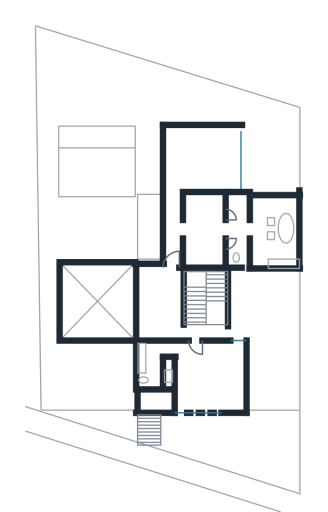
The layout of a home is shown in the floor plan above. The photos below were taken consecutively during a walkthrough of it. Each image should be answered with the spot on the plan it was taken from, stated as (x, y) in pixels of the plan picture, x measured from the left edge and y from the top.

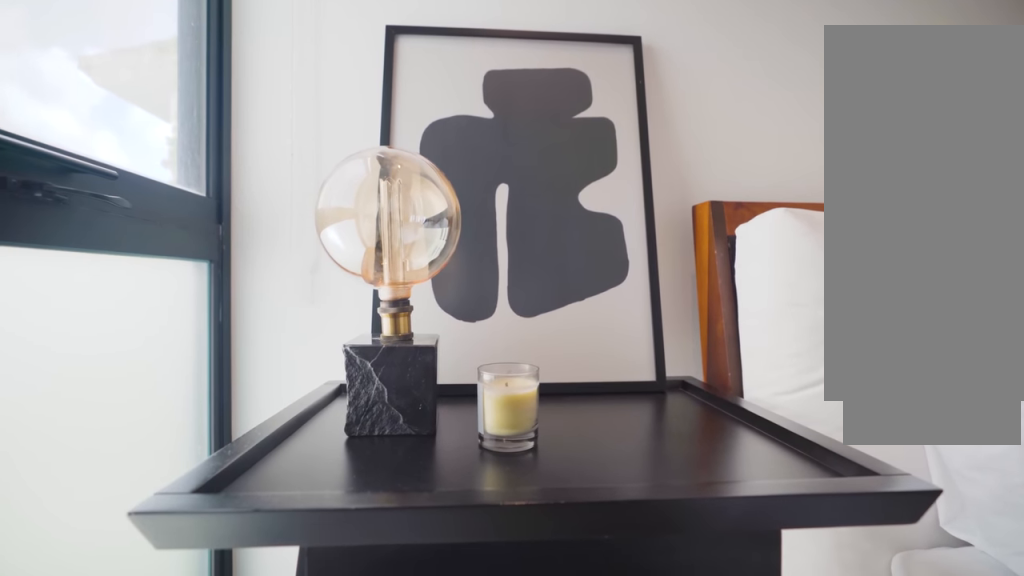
(224, 350)
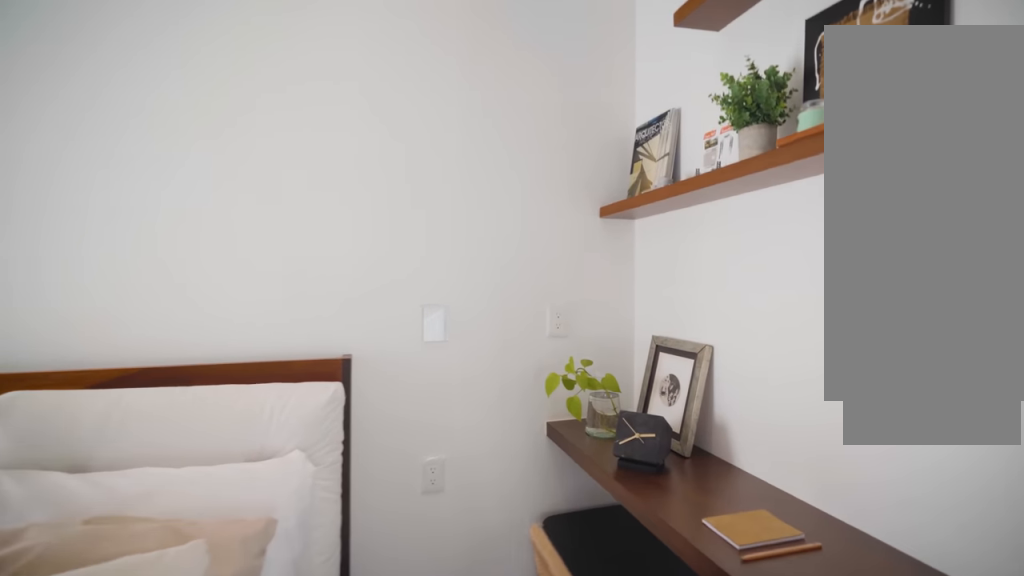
(202, 388)
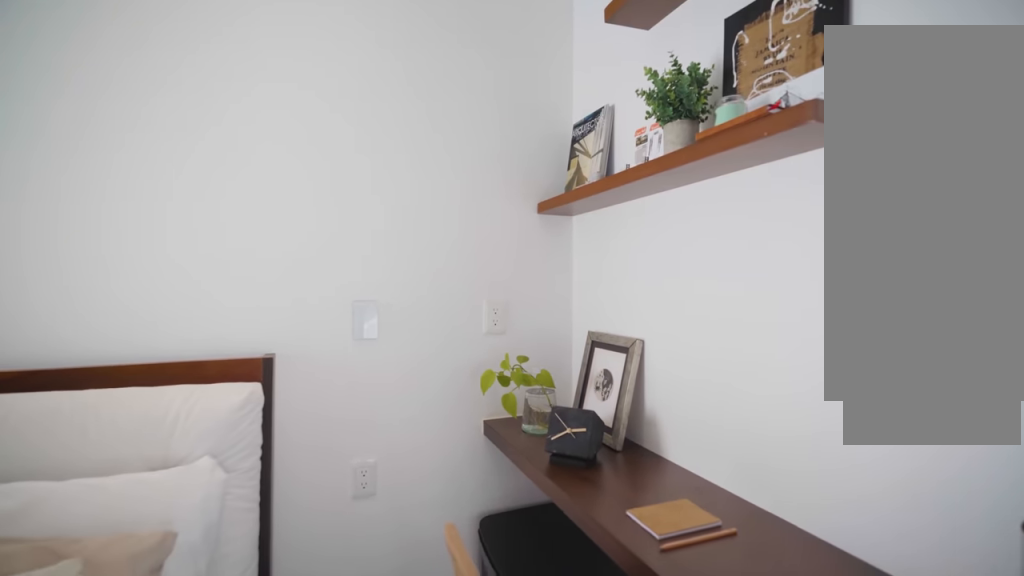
(212, 394)
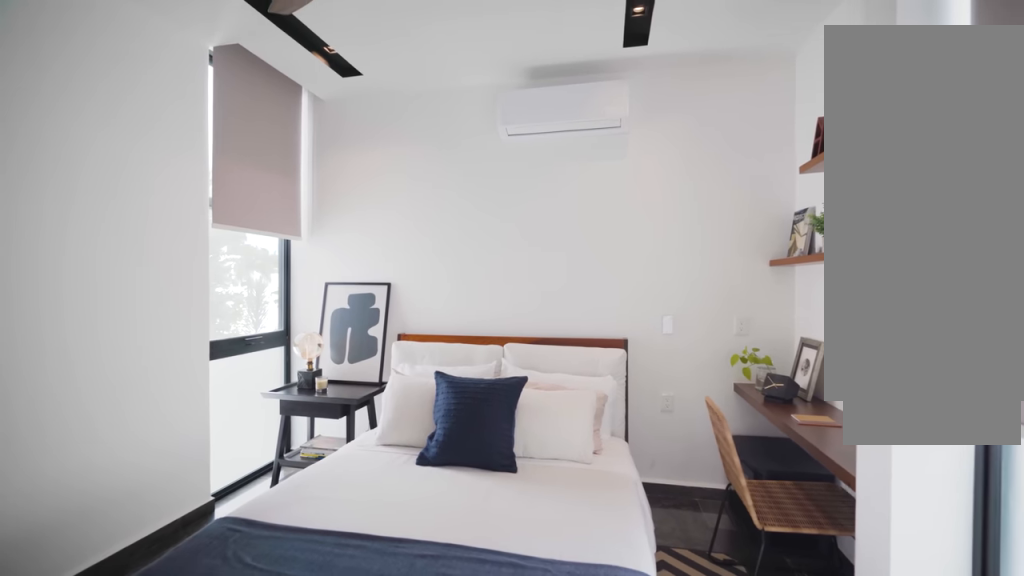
(194, 394)
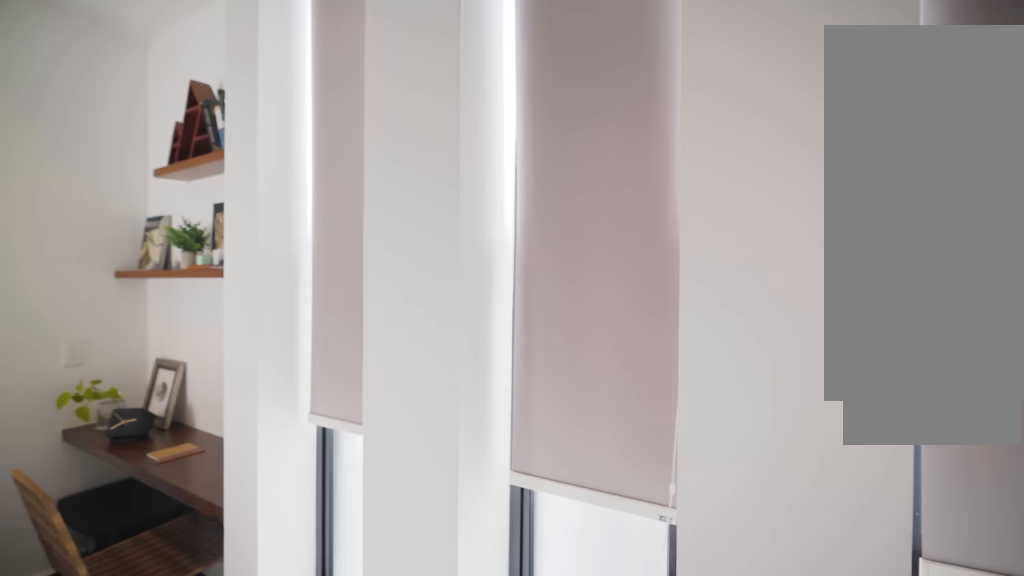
(192, 397)
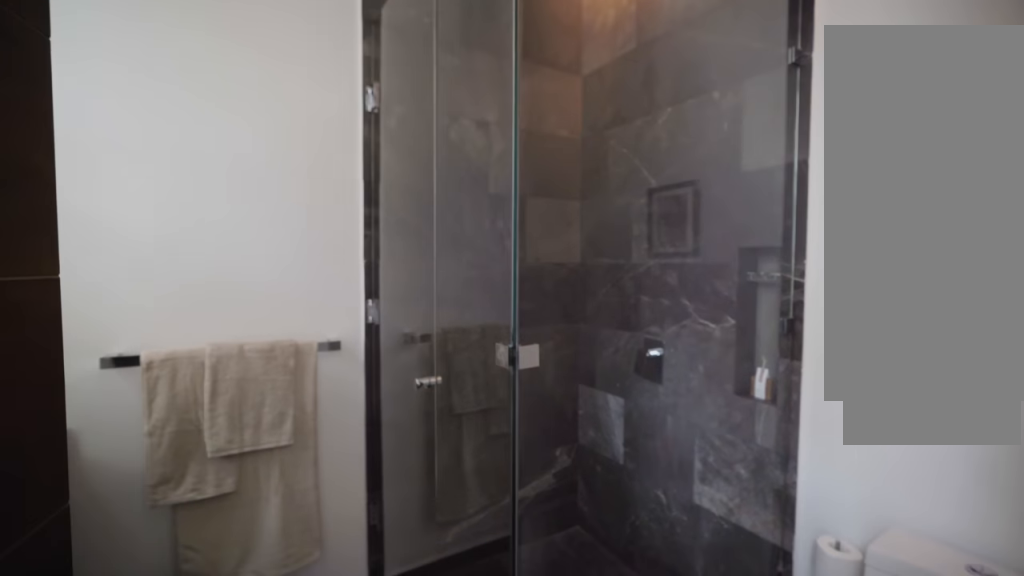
(157, 401)
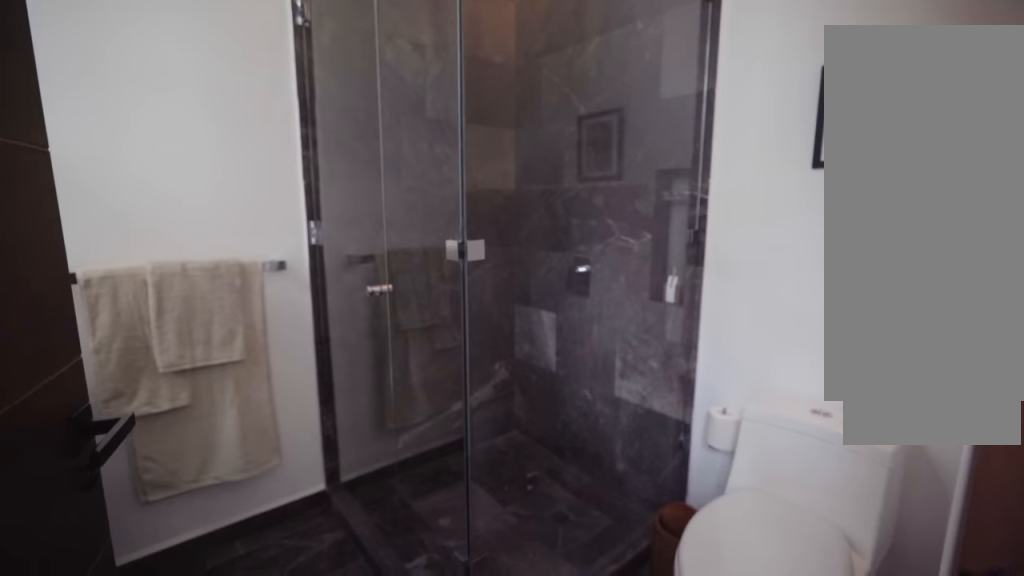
(154, 389)
